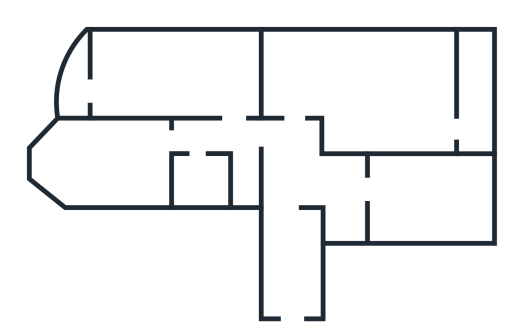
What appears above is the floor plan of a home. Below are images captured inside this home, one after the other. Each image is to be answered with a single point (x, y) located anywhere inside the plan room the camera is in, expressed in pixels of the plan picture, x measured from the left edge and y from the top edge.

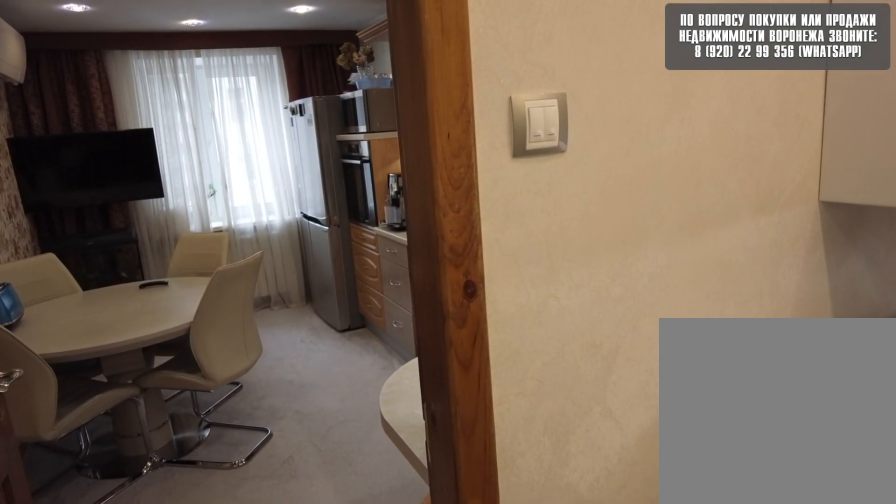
(350, 191)
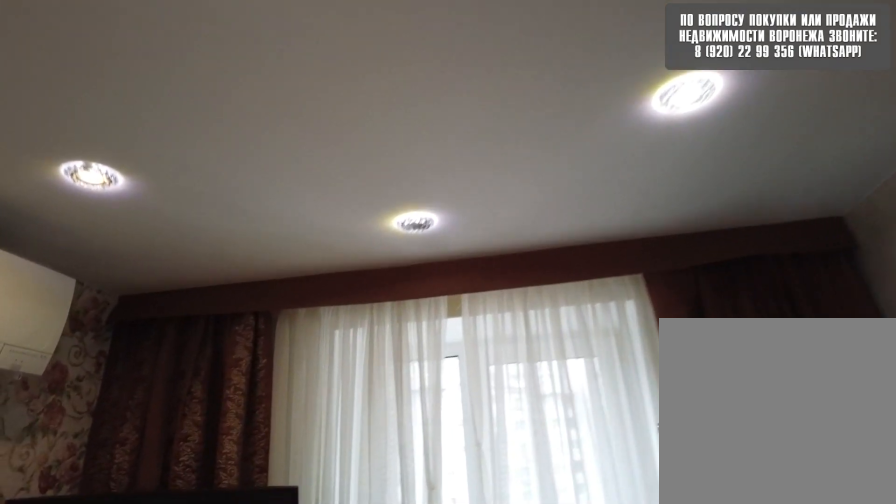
(409, 199)
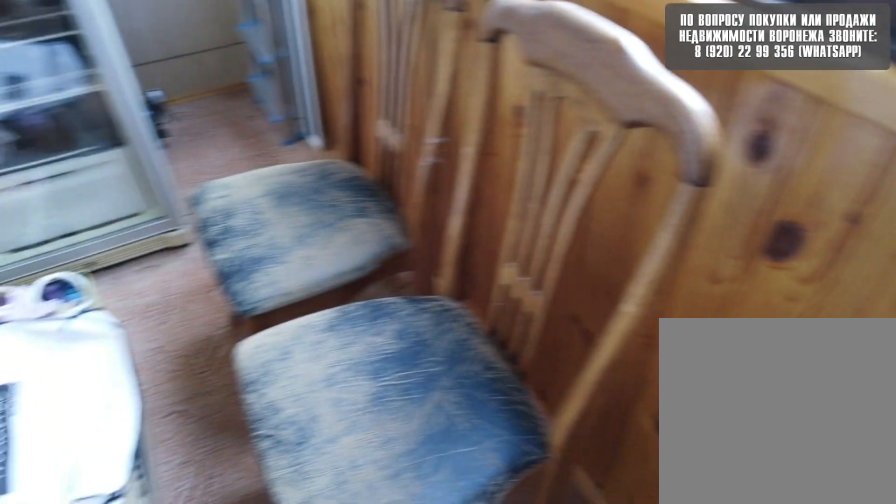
(485, 124)
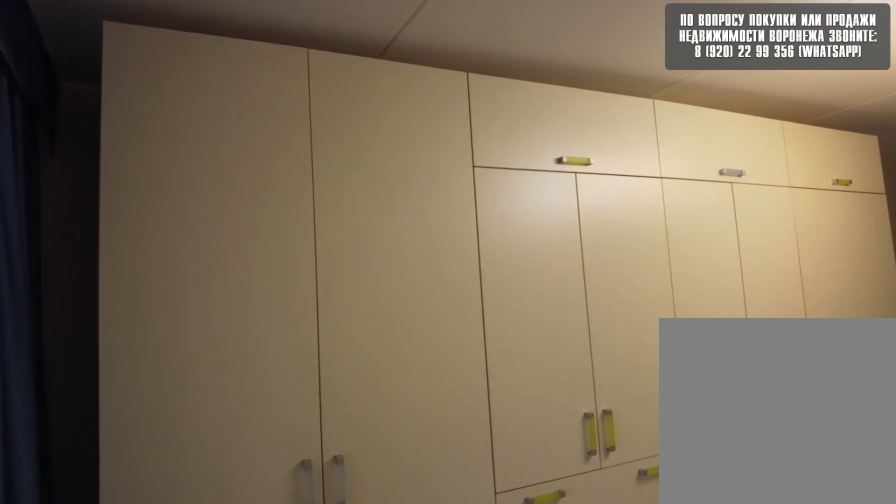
(210, 80)
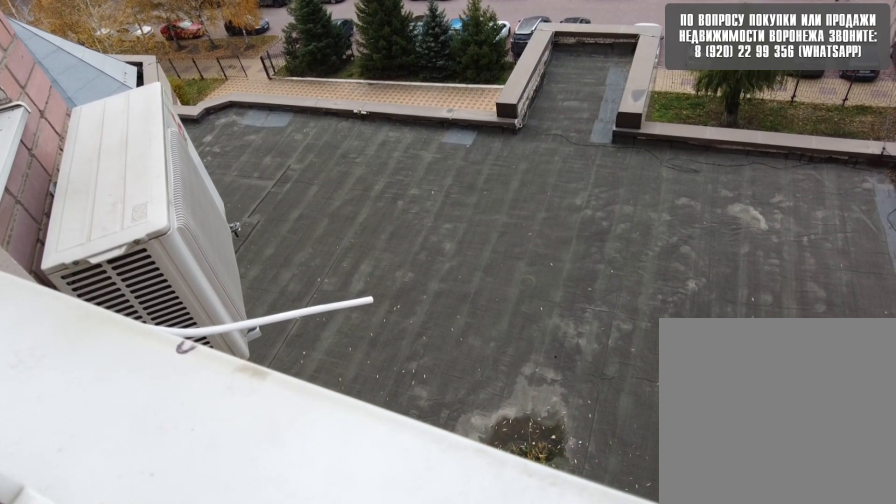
(79, 85)
